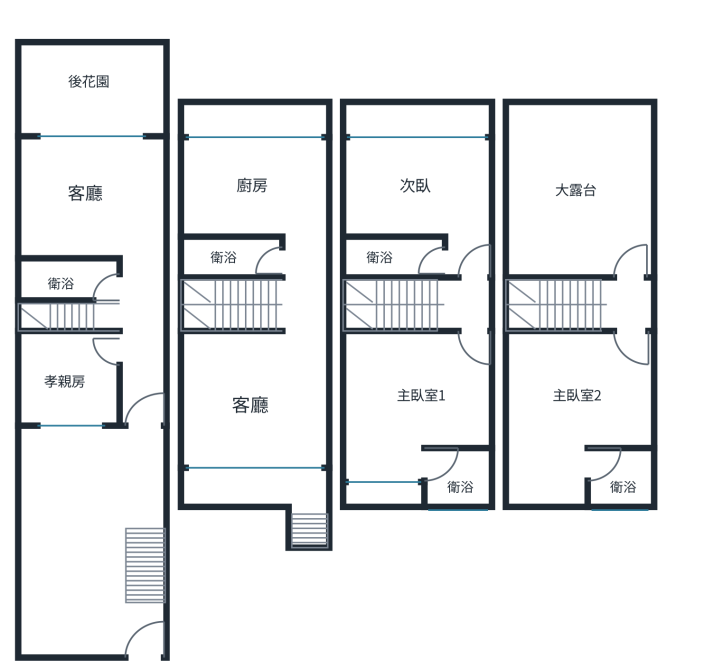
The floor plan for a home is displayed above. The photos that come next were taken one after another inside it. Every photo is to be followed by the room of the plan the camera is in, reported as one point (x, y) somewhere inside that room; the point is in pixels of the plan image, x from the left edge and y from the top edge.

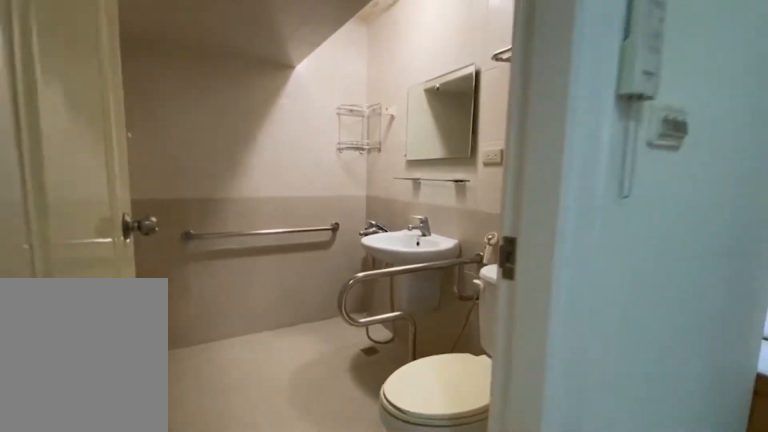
(75, 267)
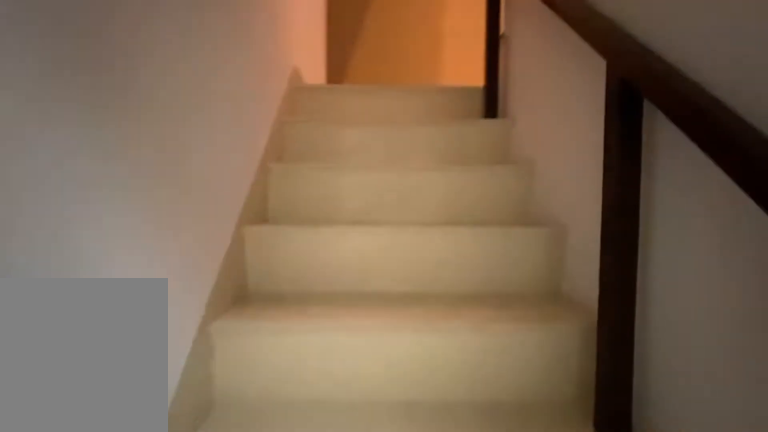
(75, 315)
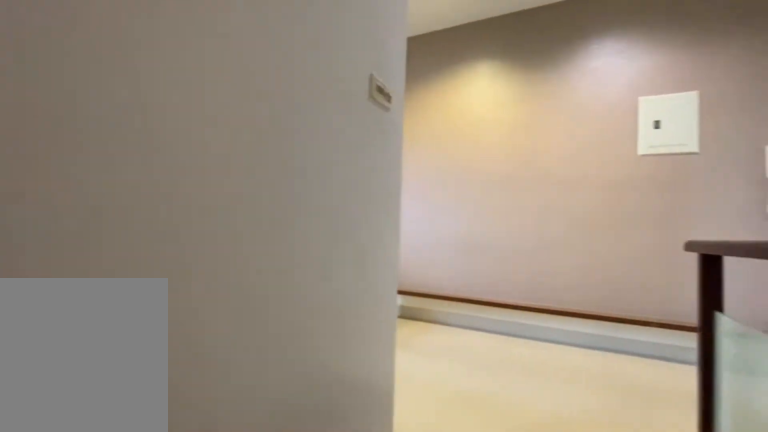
(241, 292)
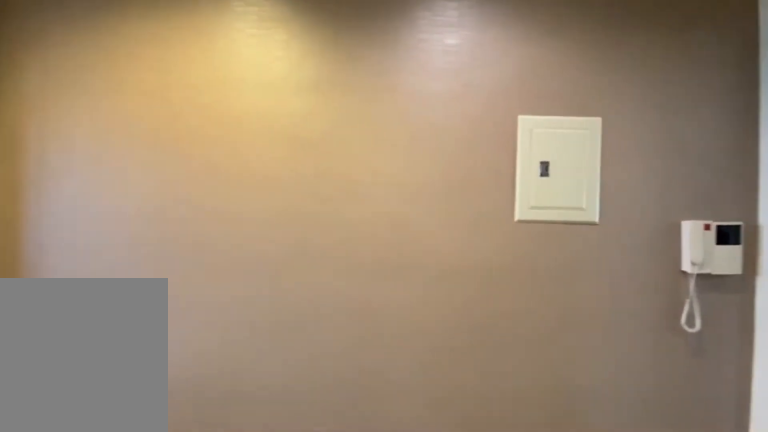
(241, 291)
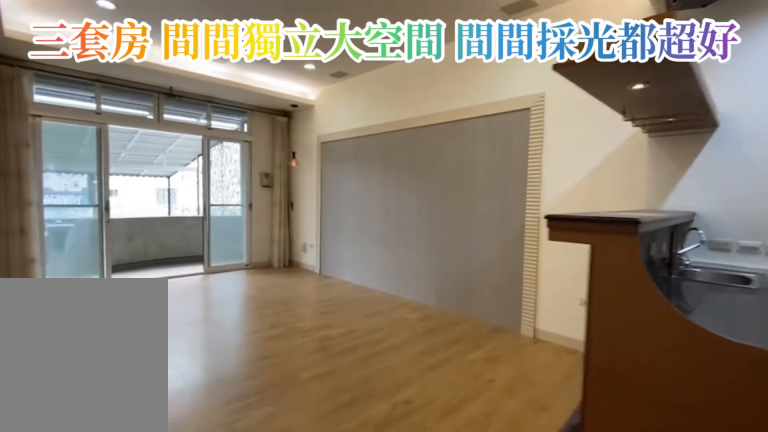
(260, 405)
